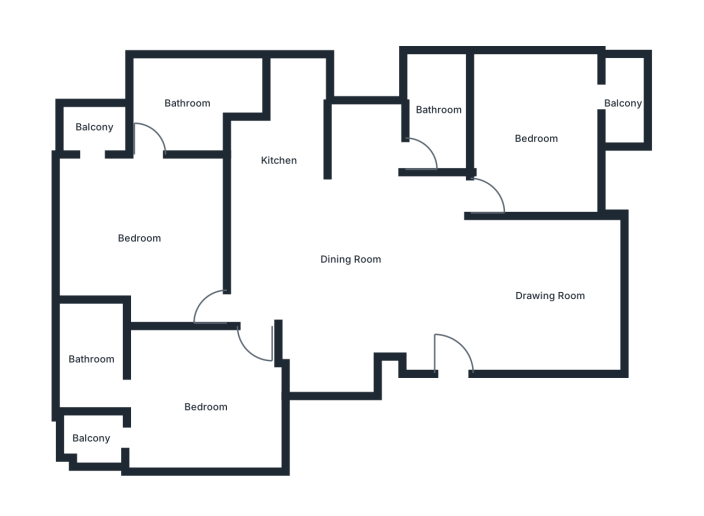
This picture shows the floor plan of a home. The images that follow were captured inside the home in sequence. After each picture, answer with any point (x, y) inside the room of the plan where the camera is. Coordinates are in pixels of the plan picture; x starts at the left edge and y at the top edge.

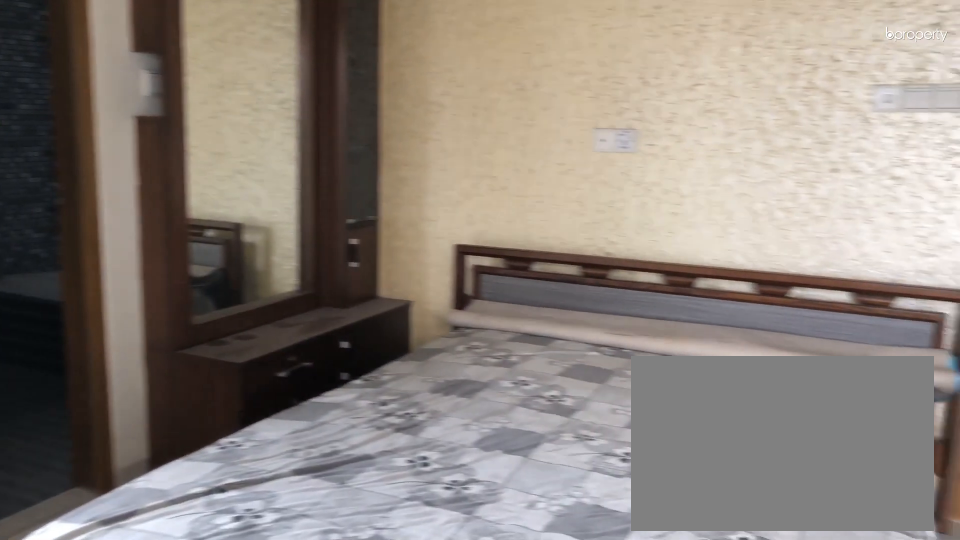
(207, 407)
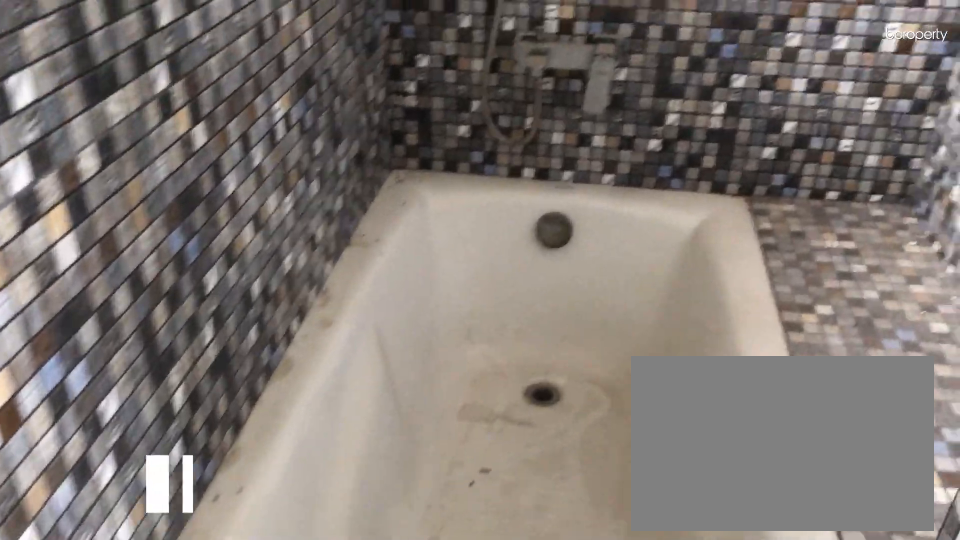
(91, 359)
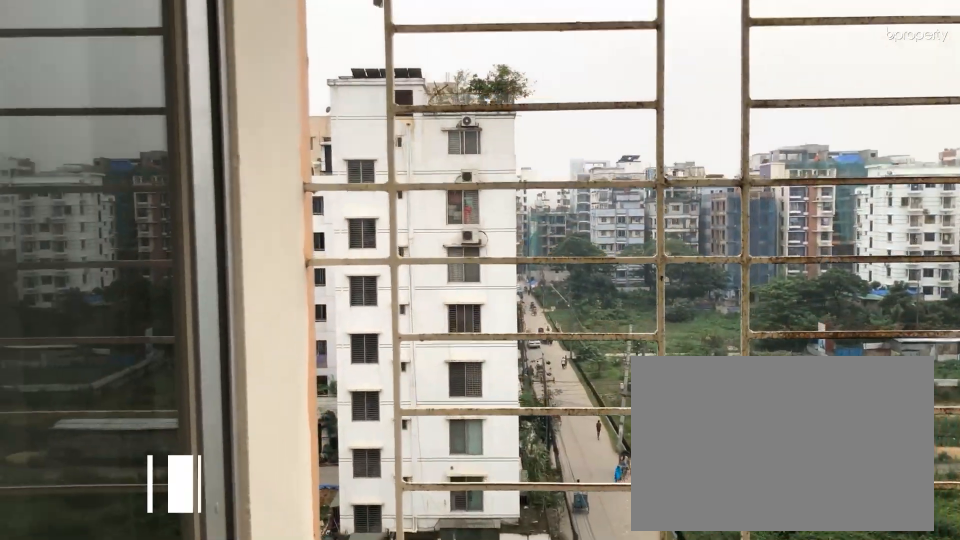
(90, 437)
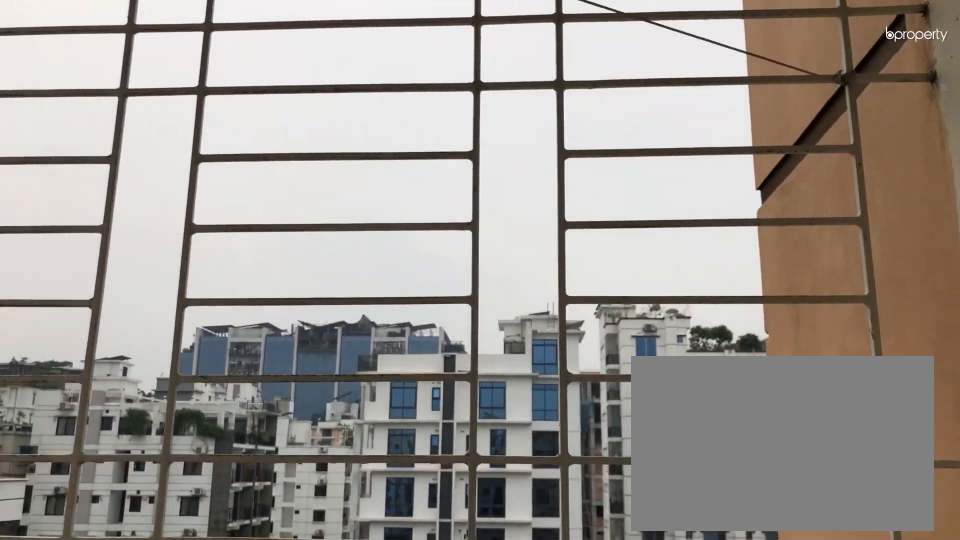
(90, 437)
